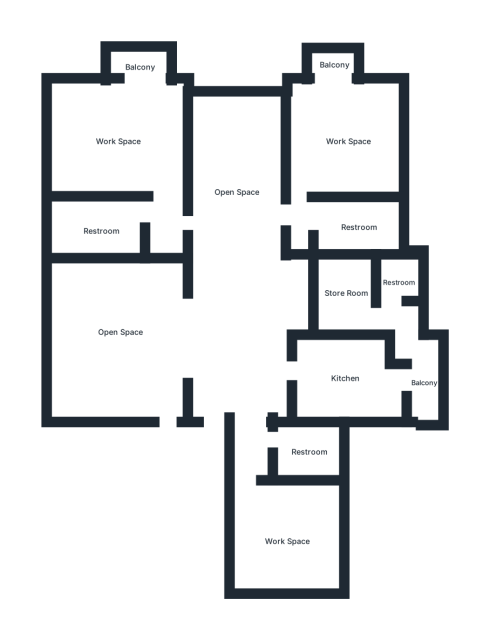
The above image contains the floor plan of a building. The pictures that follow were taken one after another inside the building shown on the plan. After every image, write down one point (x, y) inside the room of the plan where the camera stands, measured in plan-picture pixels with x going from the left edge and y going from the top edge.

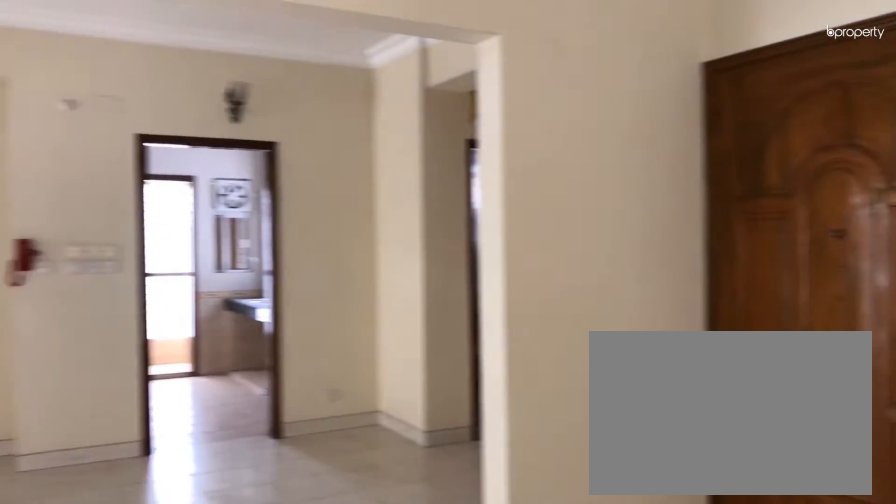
(158, 335)
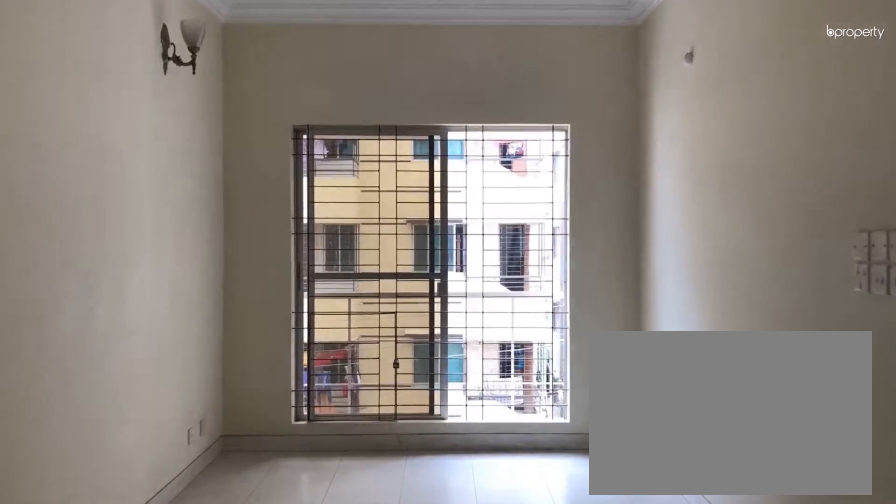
(242, 192)
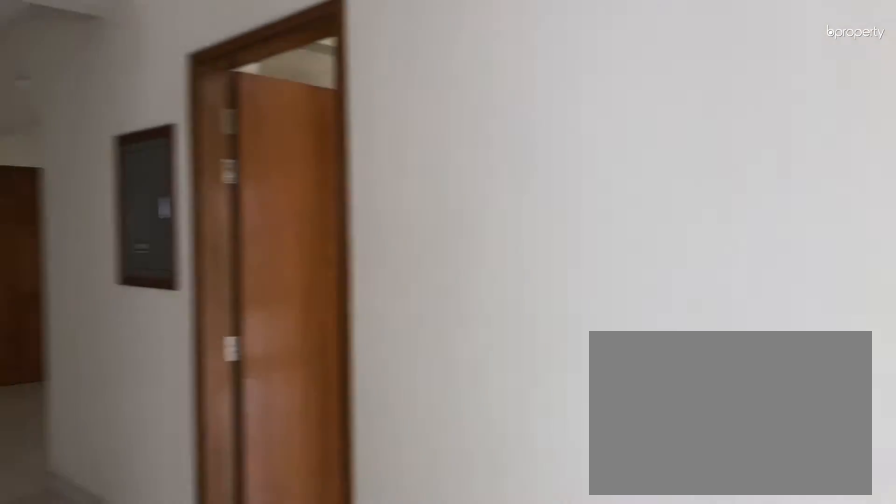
(242, 192)
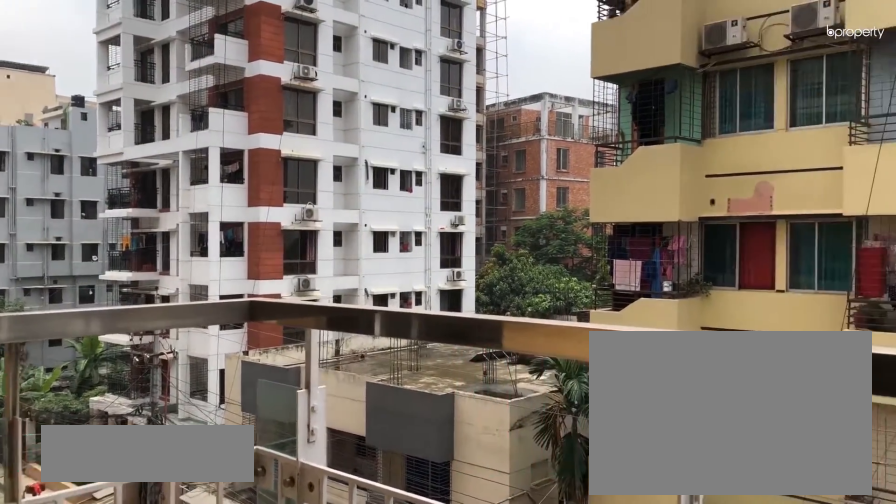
(143, 66)
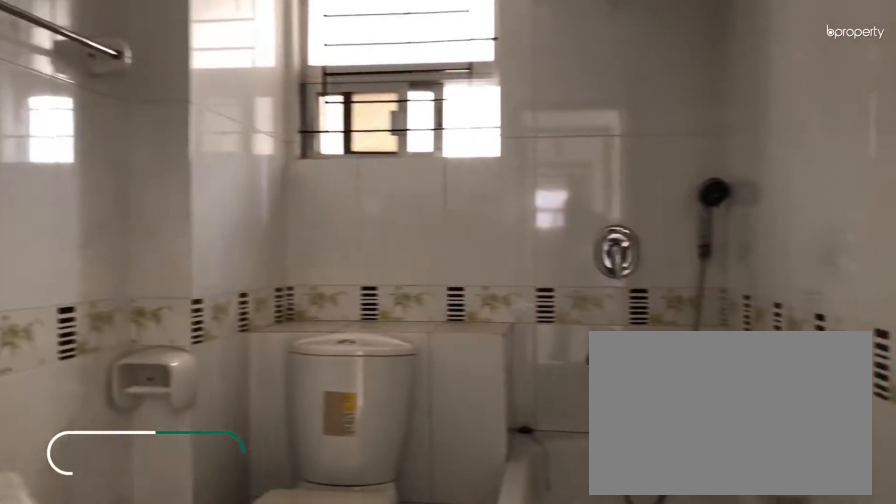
(111, 221)
